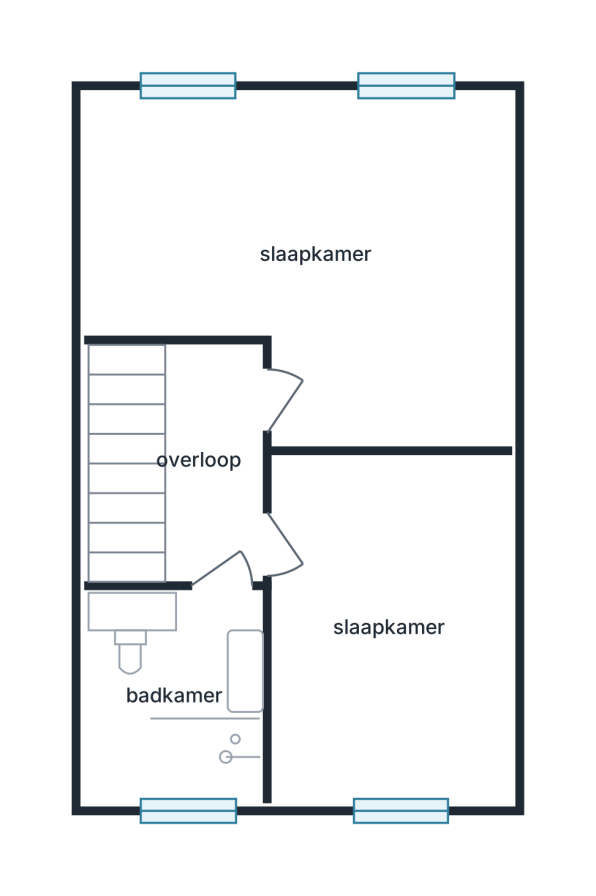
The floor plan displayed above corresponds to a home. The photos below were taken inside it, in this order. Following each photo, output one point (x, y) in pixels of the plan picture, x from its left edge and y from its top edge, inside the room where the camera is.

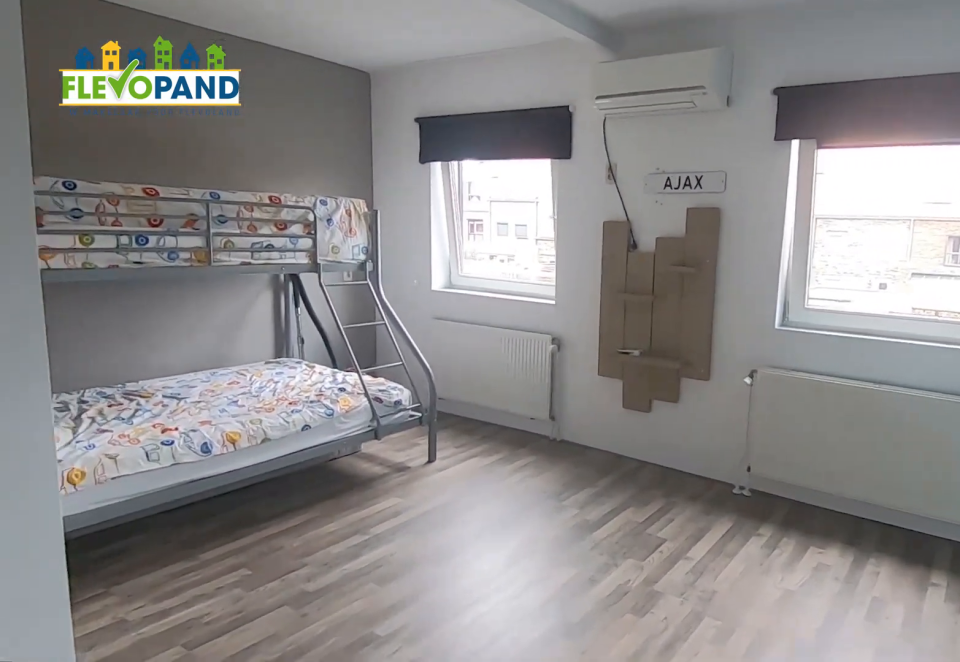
(266, 193)
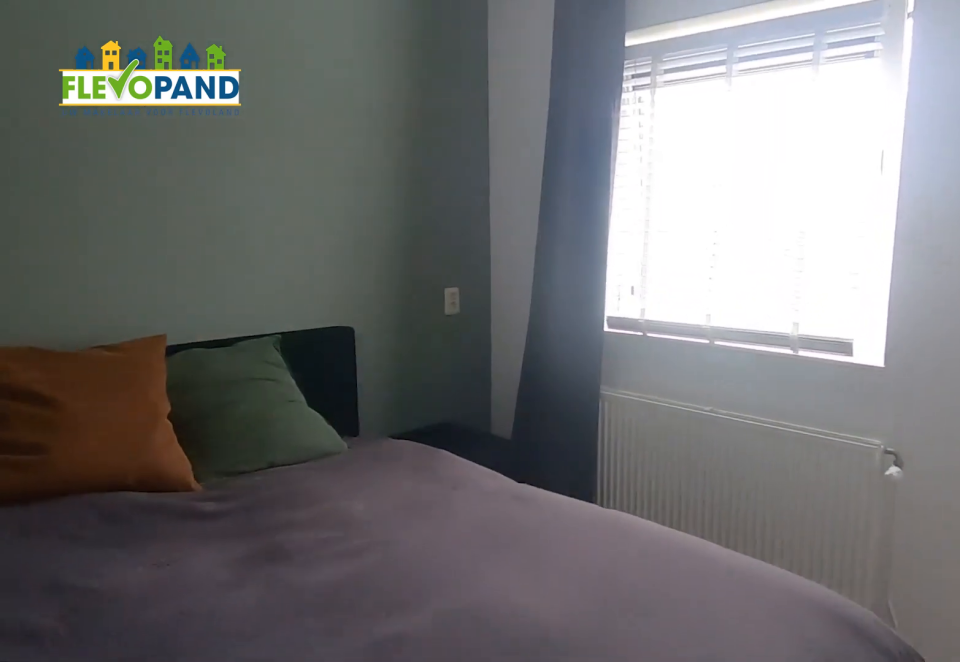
(390, 625)
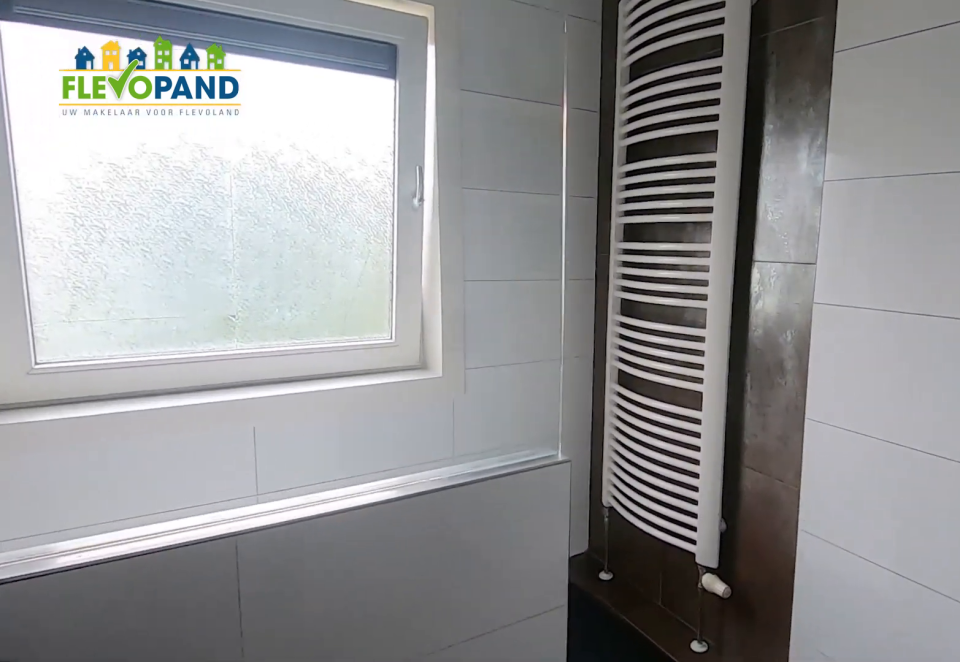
(133, 622)
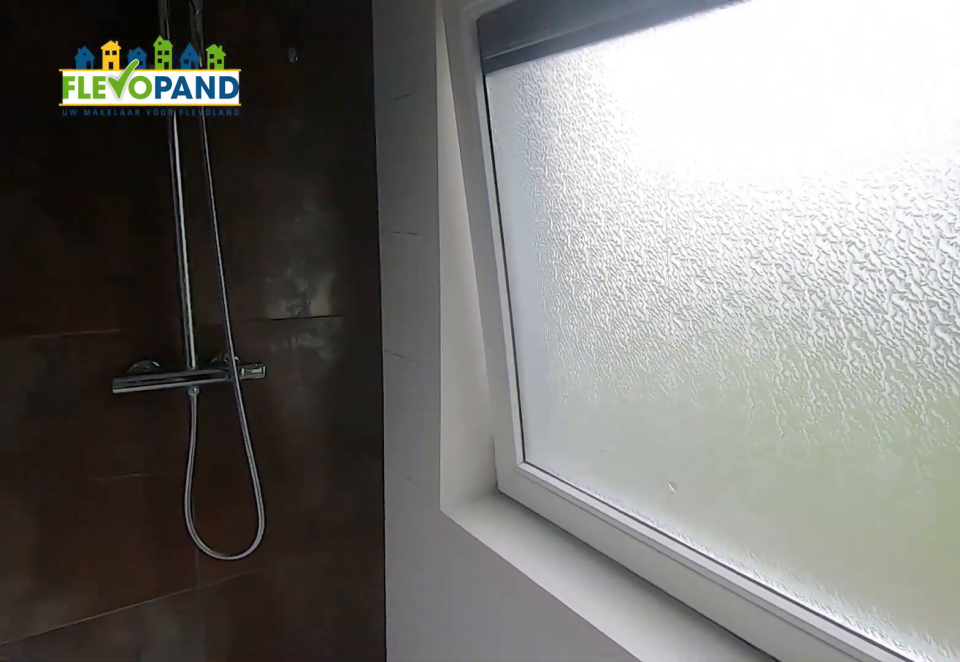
(133, 622)
